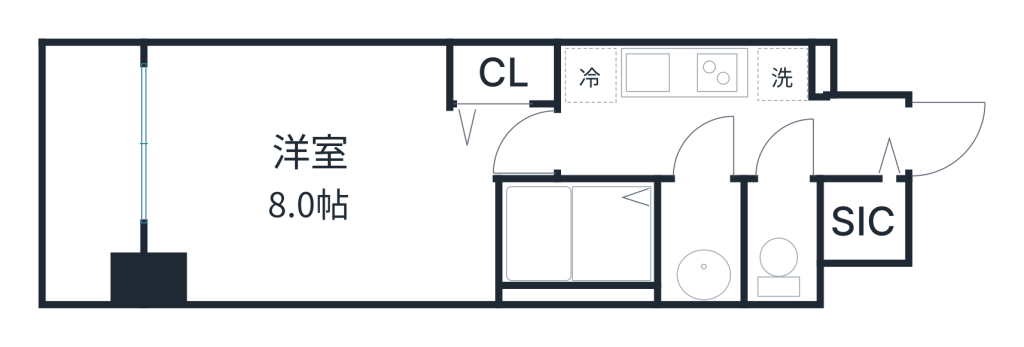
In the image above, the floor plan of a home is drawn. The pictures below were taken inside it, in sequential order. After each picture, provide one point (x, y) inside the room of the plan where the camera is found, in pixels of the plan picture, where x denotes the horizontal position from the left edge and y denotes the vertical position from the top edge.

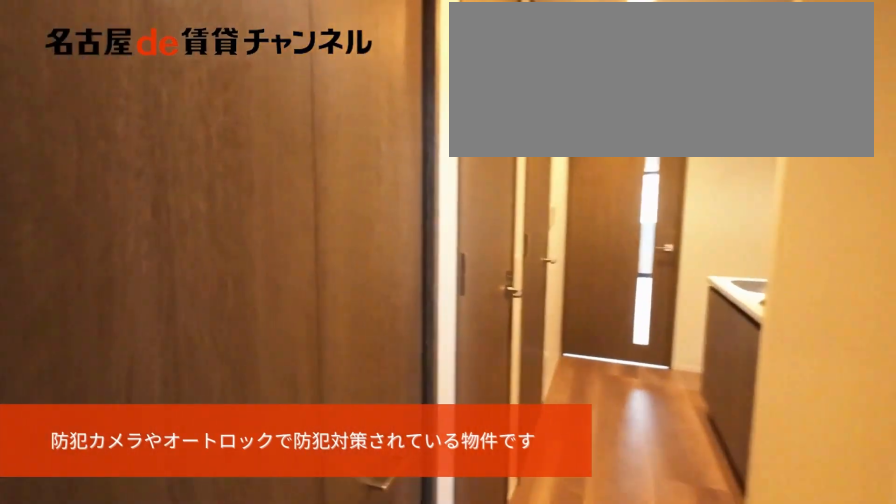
(862, 135)
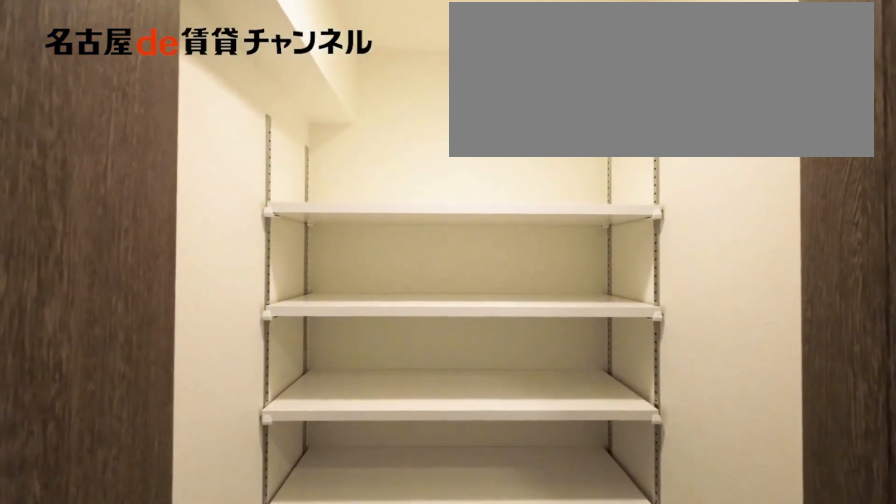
(862, 221)
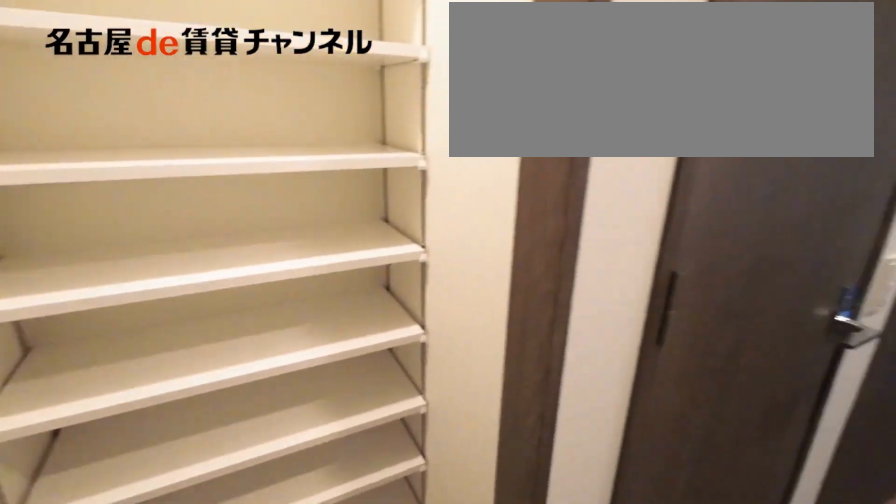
(862, 221)
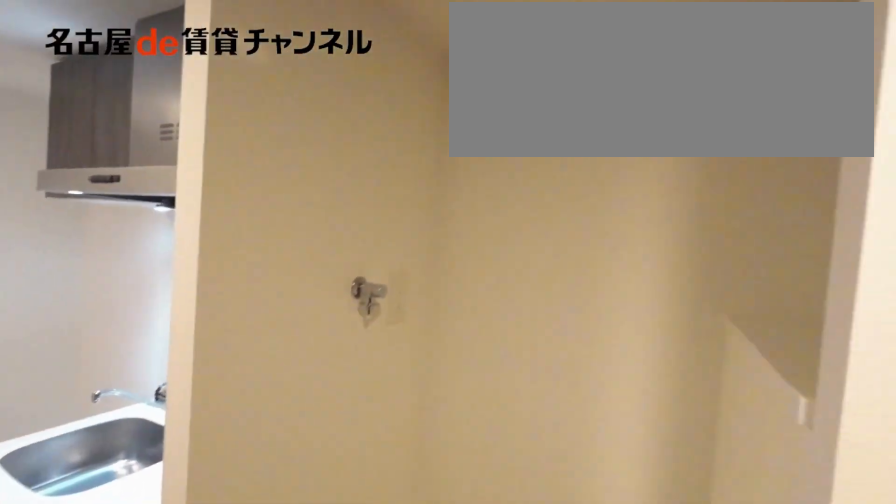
(695, 138)
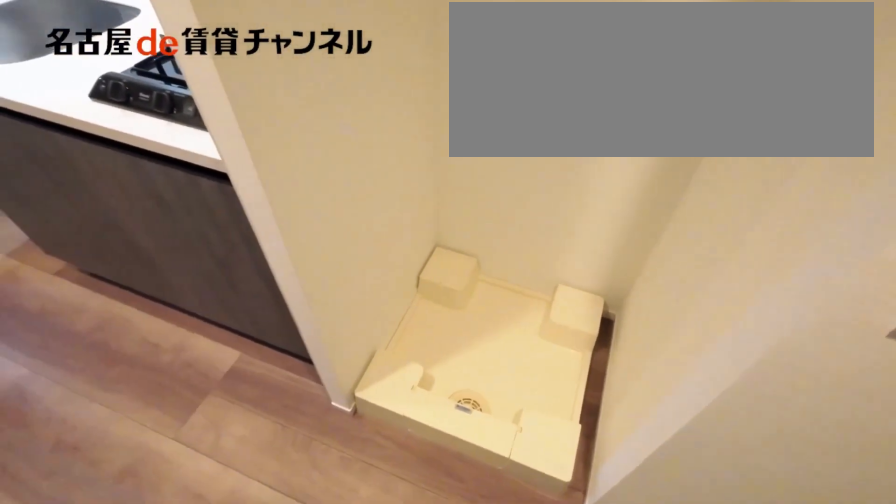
(792, 71)
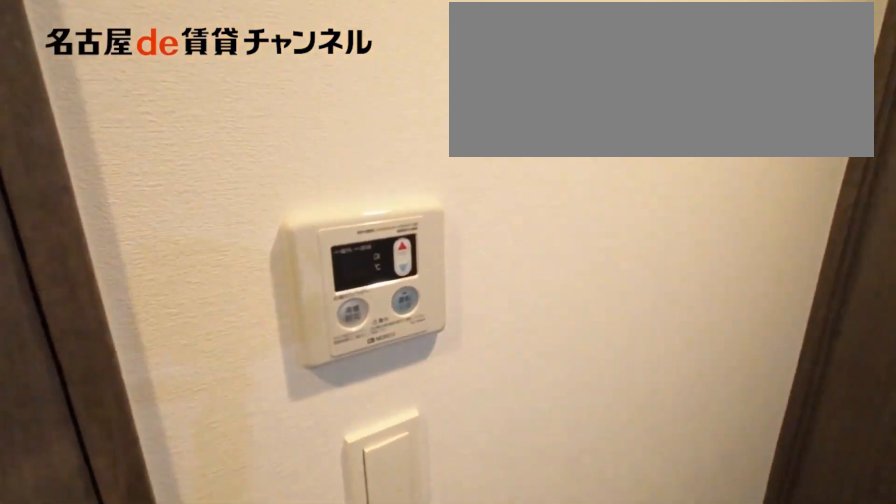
(689, 138)
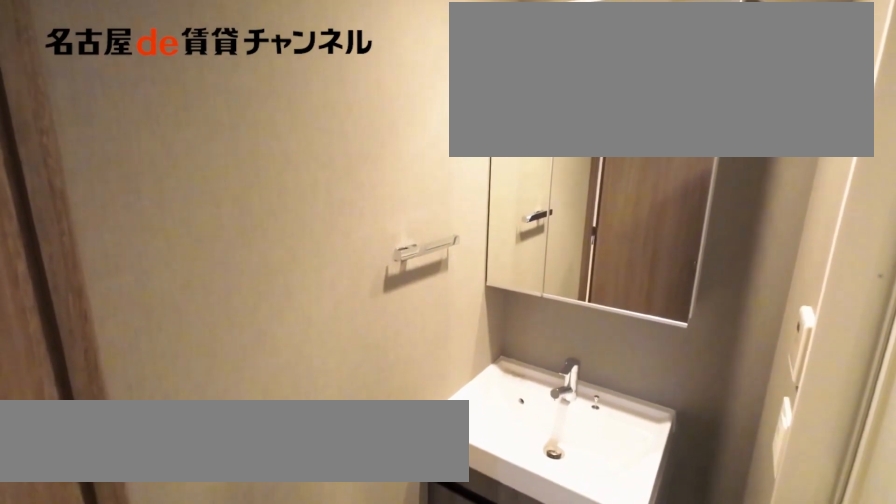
(700, 239)
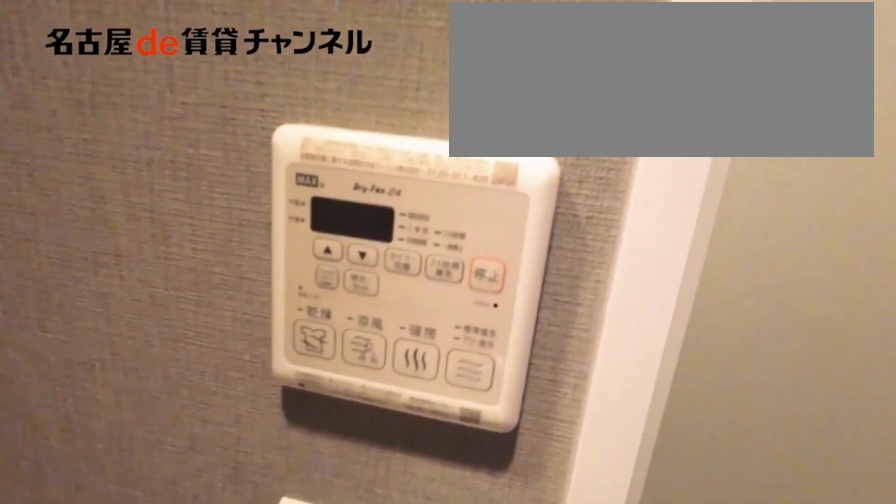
(700, 239)
